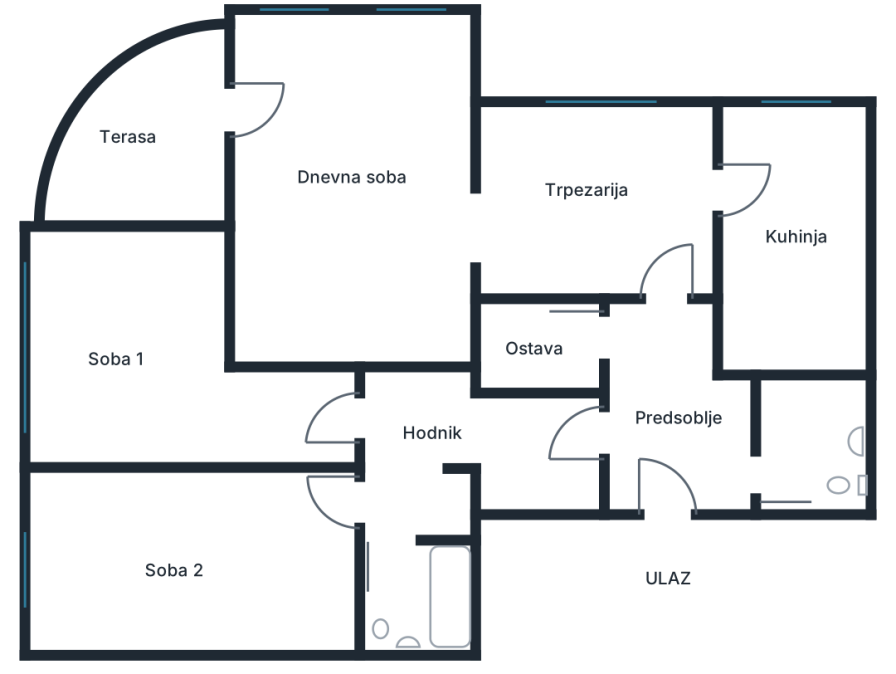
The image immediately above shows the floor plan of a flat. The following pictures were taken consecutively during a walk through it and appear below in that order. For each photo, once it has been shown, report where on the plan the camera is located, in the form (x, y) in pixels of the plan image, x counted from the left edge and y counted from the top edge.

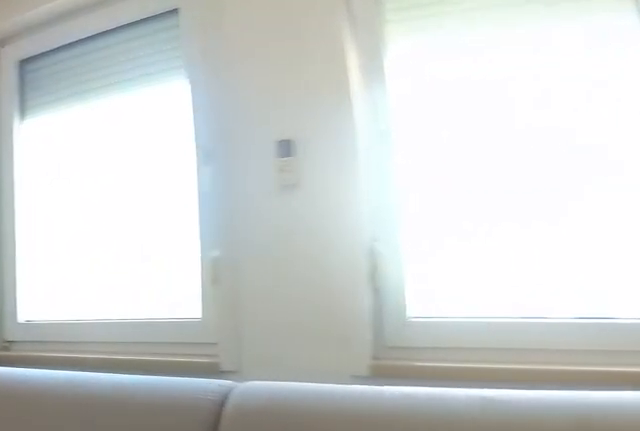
(438, 166)
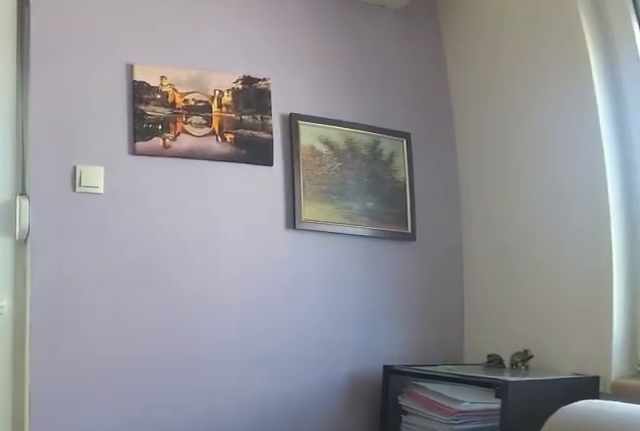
(389, 124)
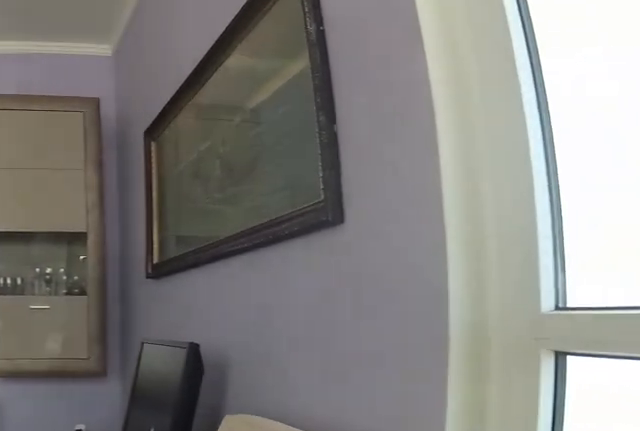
(294, 103)
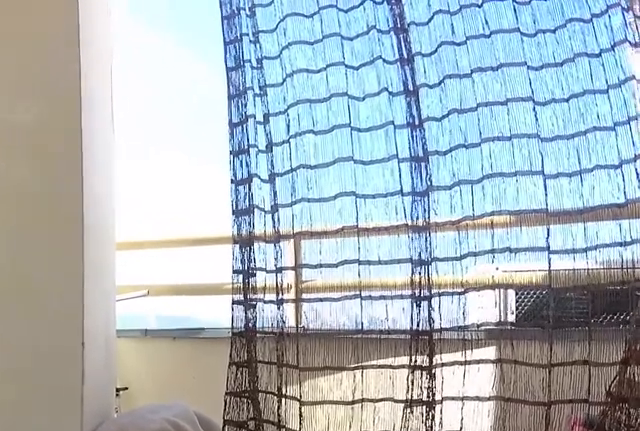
(248, 109)
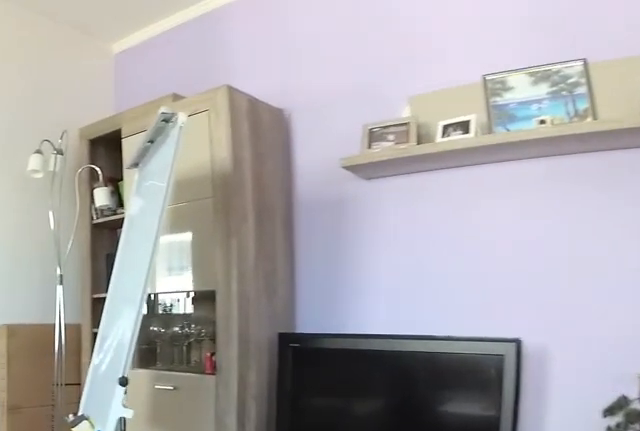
(301, 225)
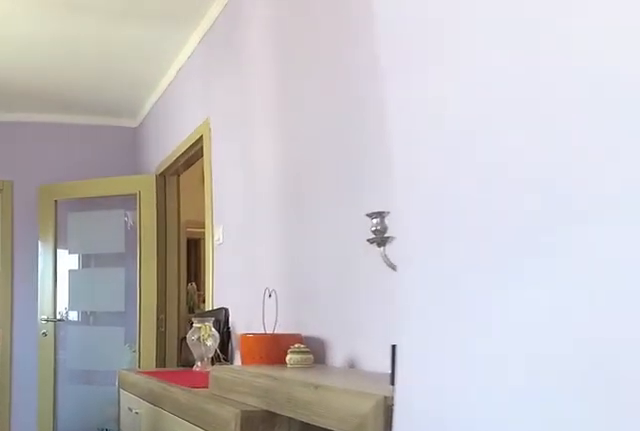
(447, 232)
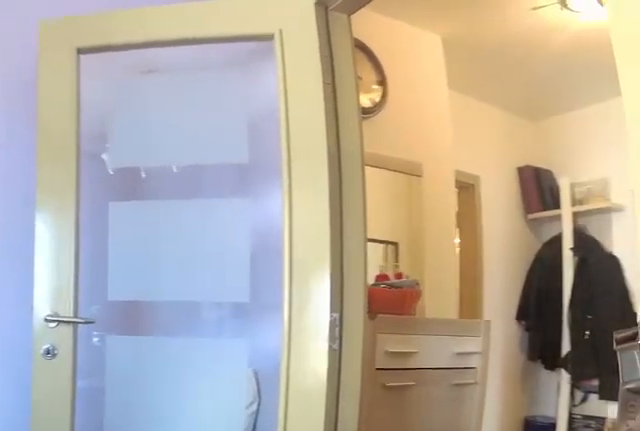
(599, 232)
